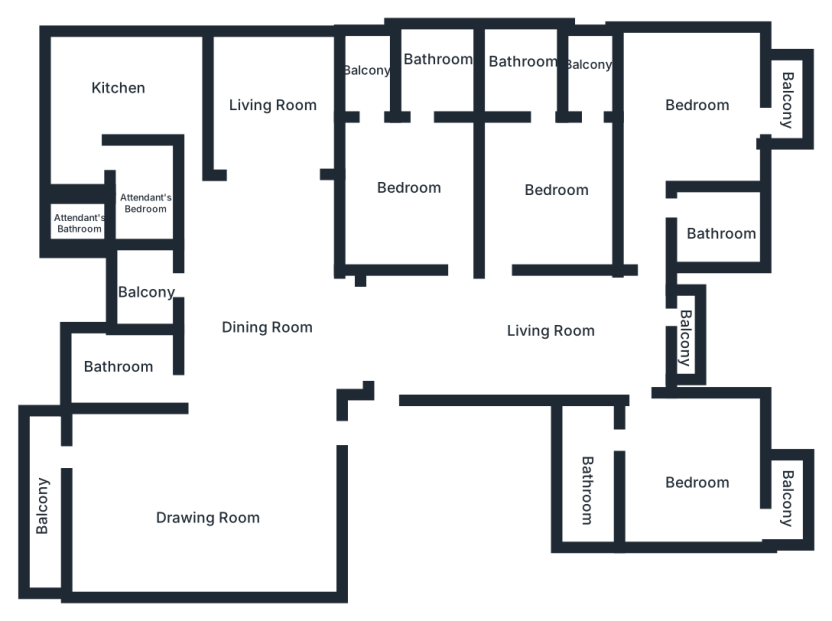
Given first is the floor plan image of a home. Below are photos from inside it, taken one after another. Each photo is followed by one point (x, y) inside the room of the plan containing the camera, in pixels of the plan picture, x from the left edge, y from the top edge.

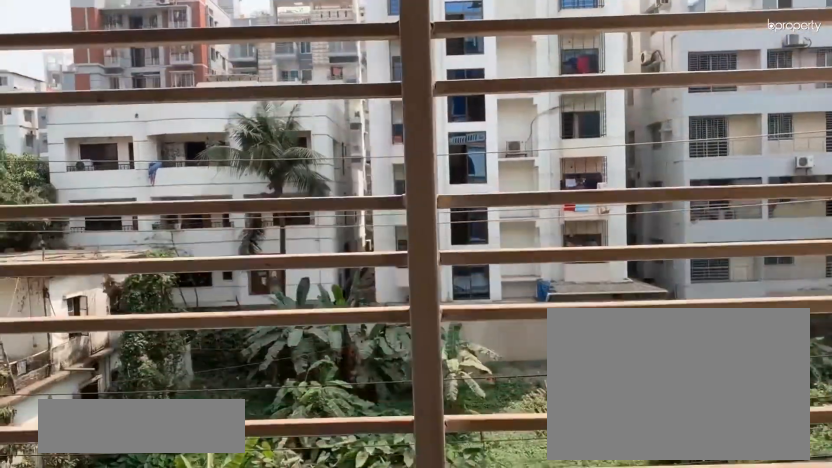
(786, 90)
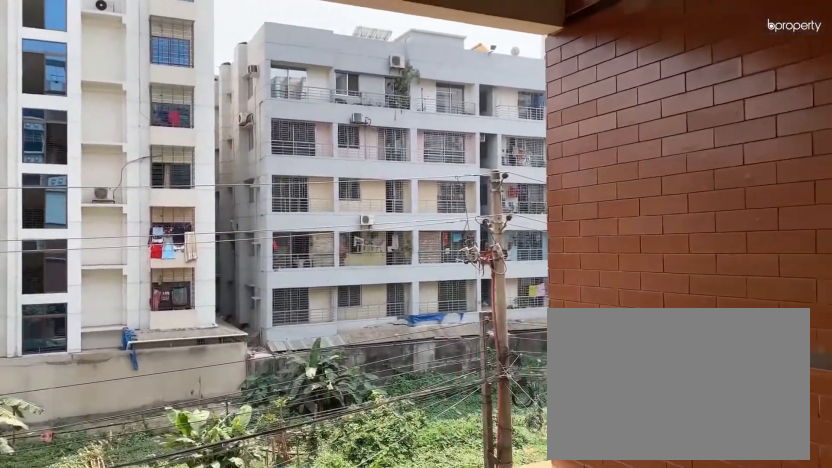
(687, 340)
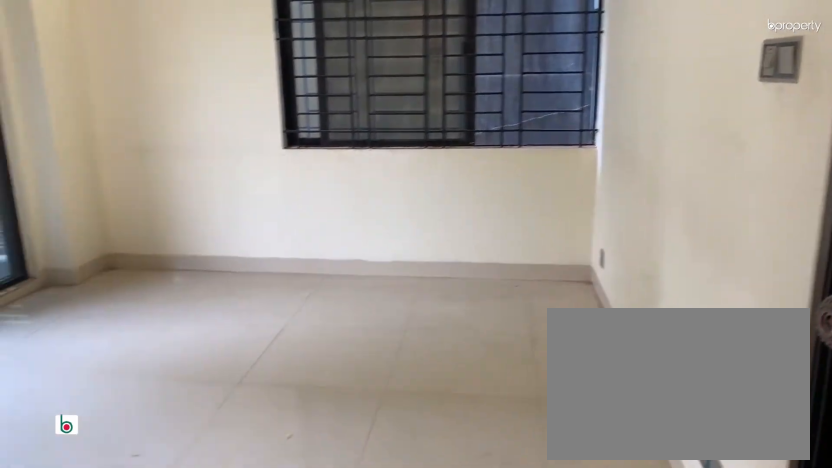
(686, 472)
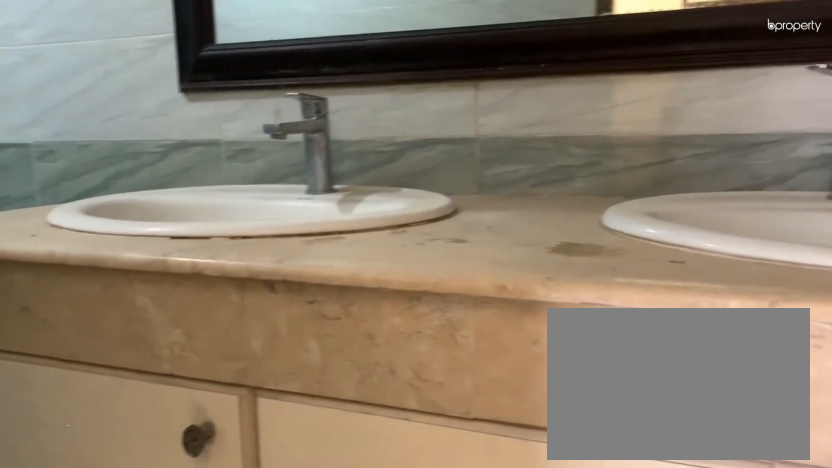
(593, 480)
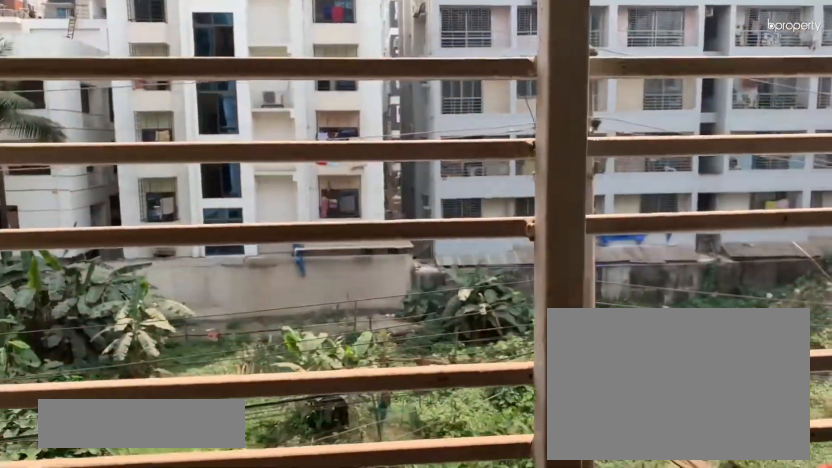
(792, 490)
